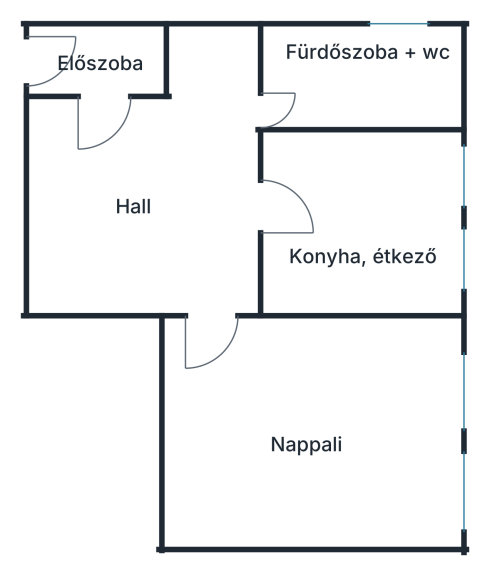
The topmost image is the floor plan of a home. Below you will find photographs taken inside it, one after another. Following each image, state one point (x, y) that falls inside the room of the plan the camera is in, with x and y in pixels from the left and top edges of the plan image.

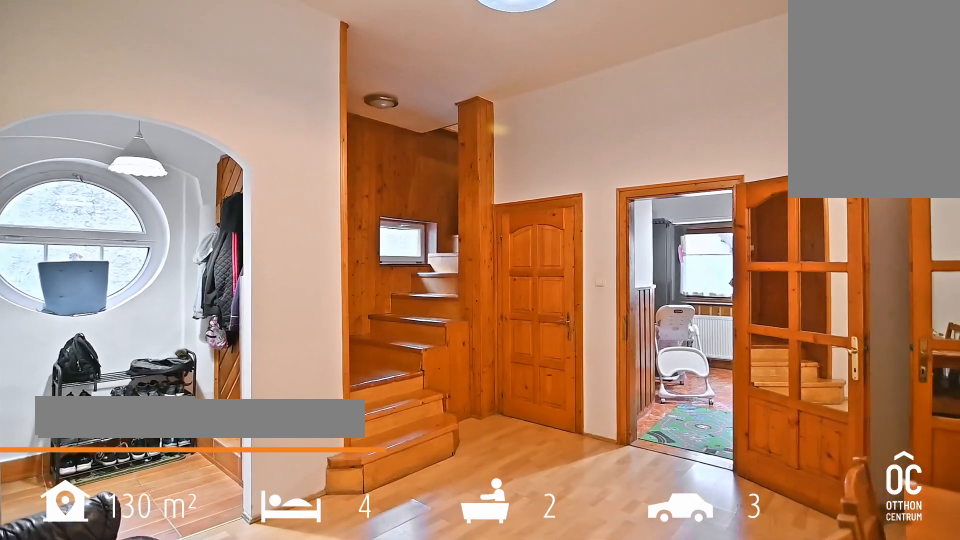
(152, 205)
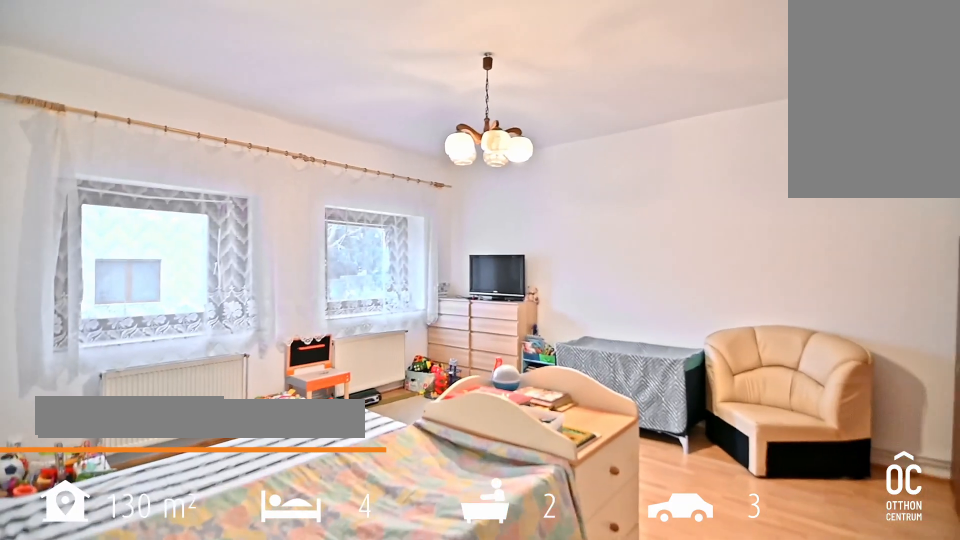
(314, 446)
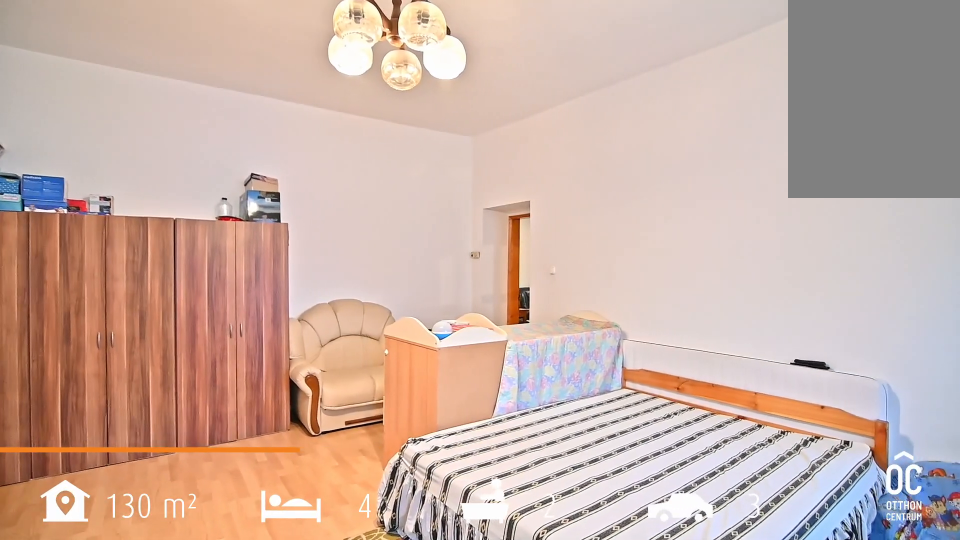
(314, 446)
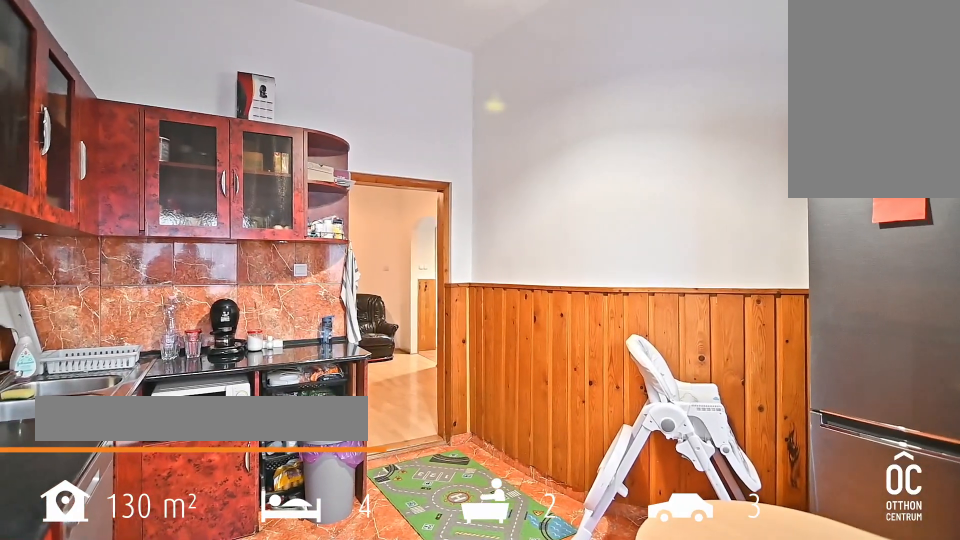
(352, 229)
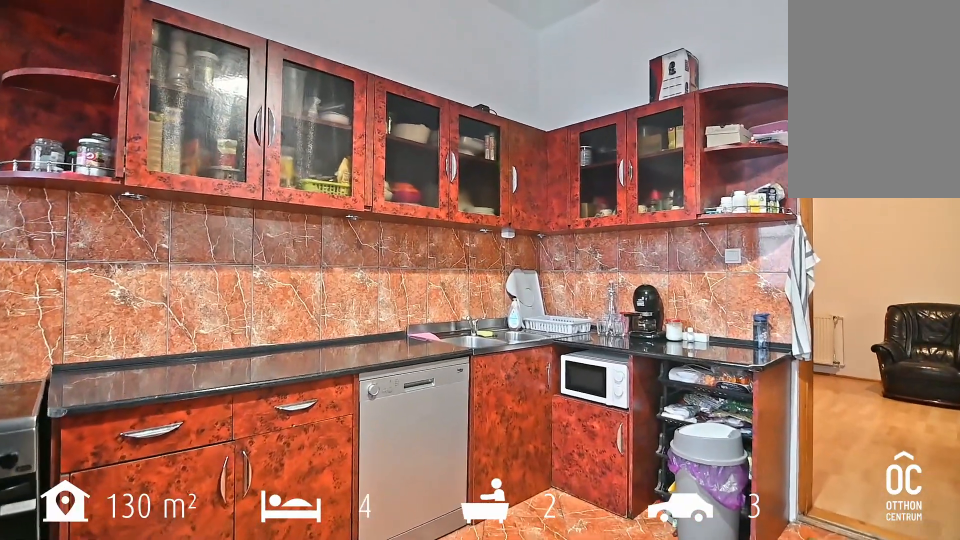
(352, 229)
